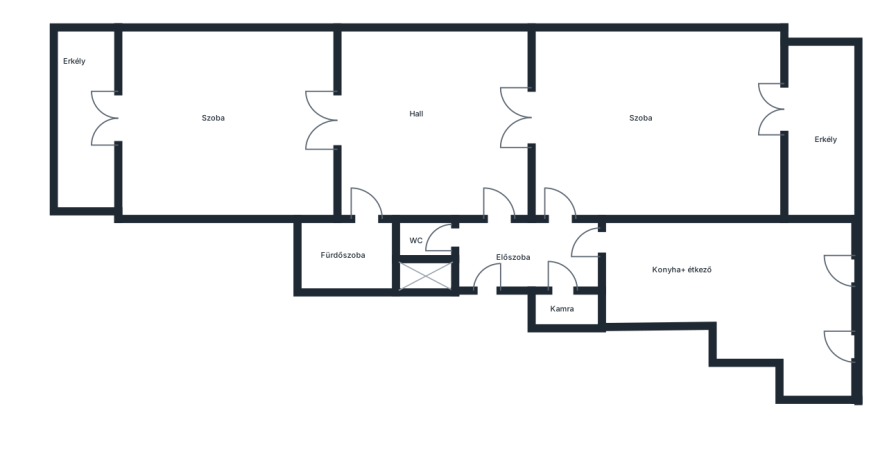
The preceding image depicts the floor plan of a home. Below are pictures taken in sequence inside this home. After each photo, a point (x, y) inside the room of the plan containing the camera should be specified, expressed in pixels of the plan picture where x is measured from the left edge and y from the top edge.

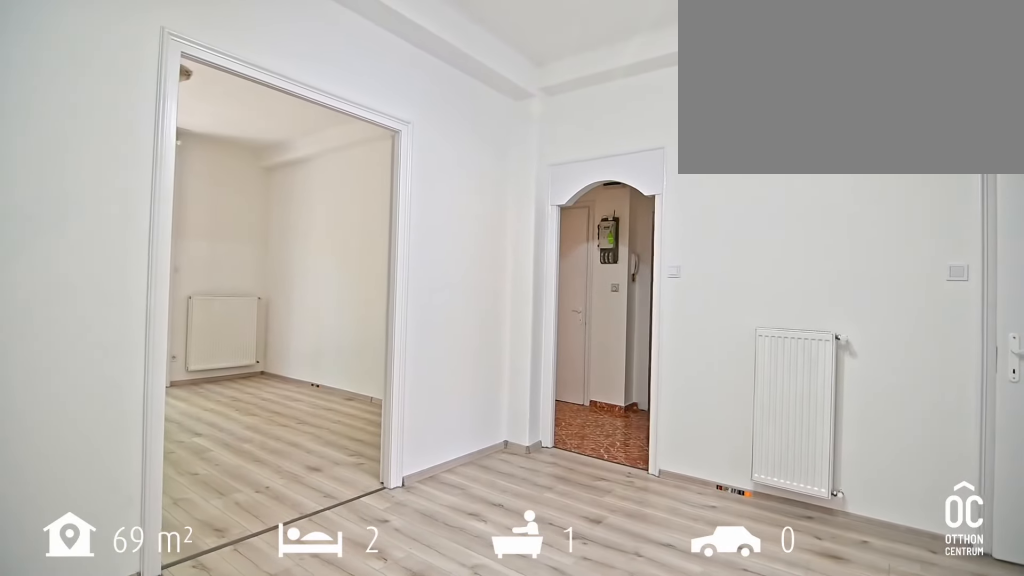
(430, 127)
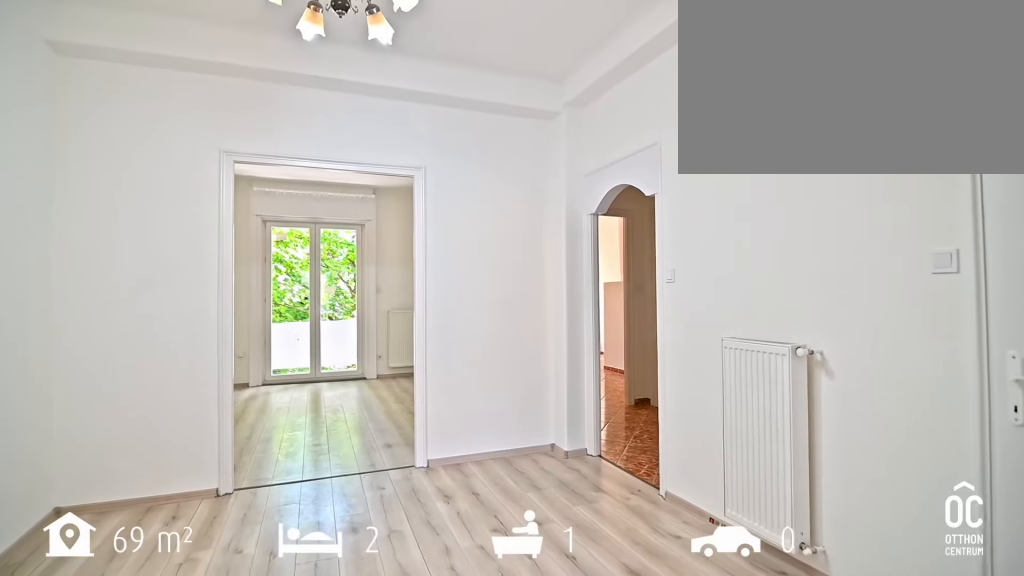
(430, 127)
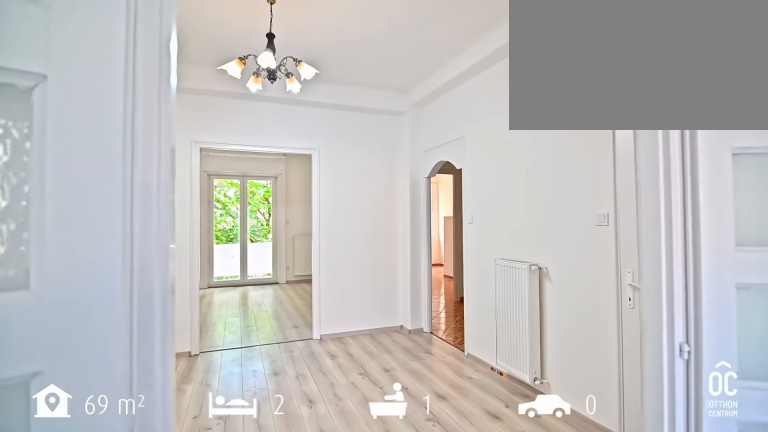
(430, 127)
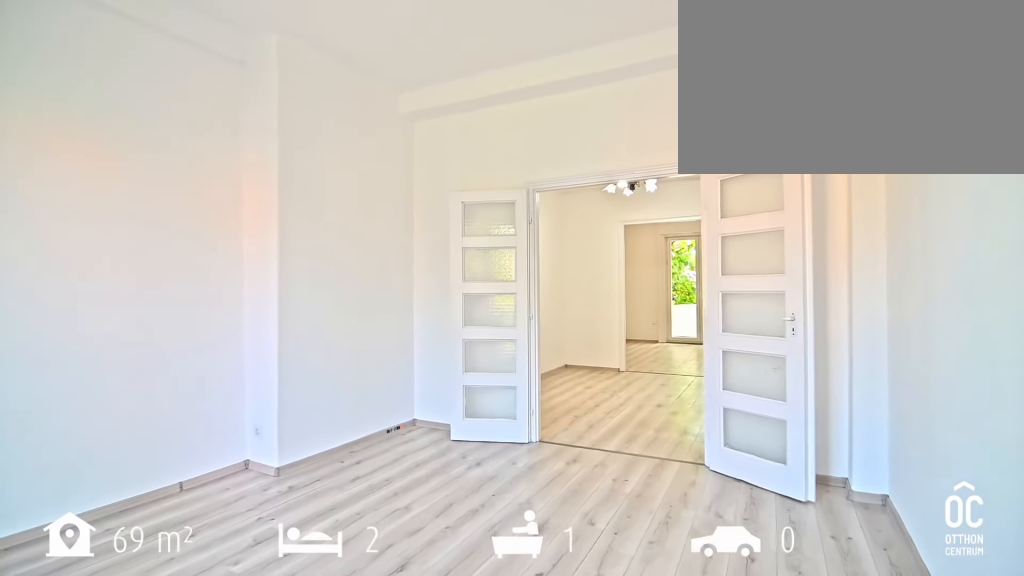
(222, 125)
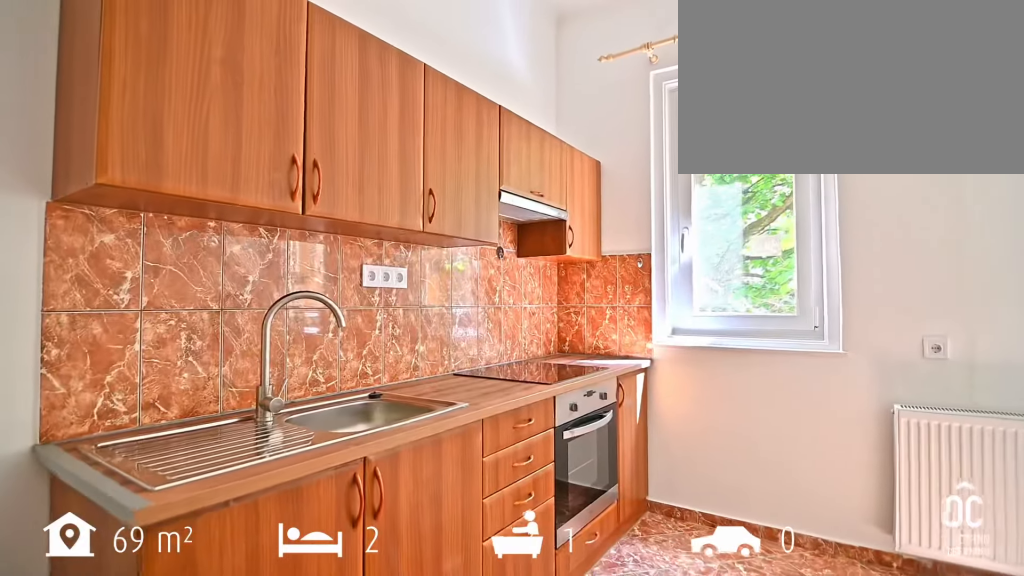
(748, 287)
